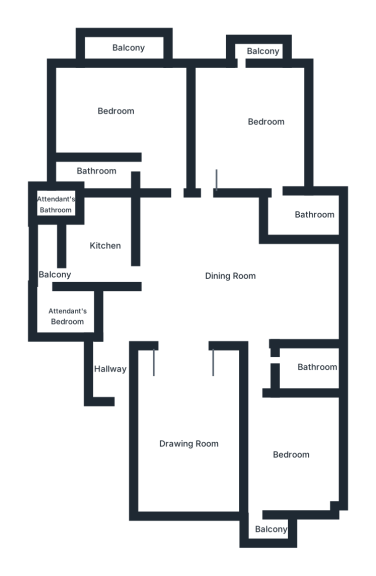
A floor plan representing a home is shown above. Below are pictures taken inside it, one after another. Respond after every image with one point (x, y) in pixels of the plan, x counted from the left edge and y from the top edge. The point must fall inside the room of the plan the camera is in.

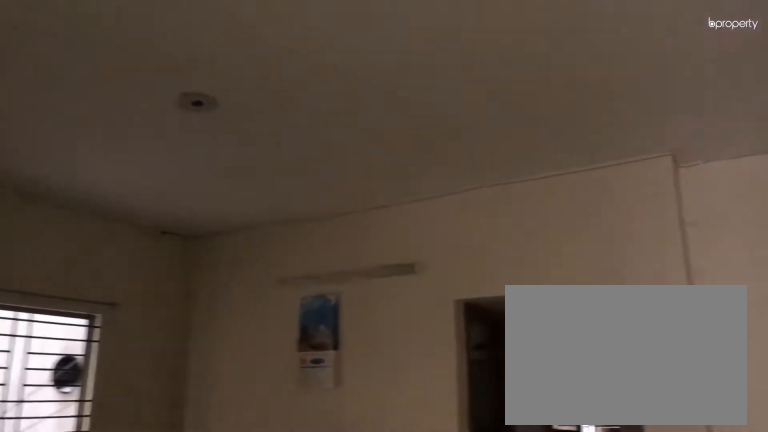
(206, 314)
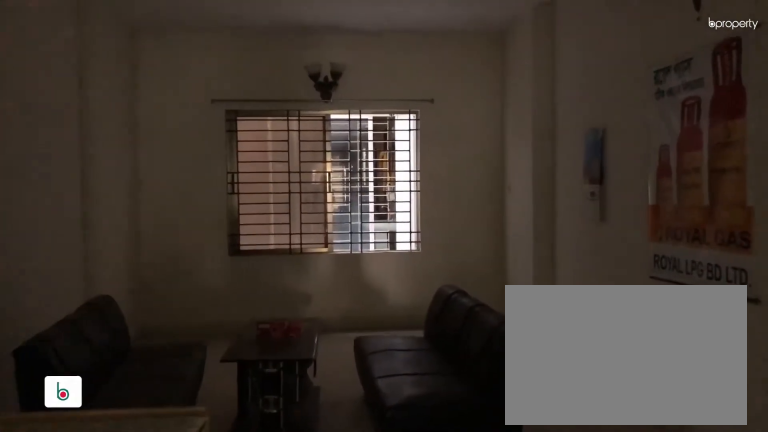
(190, 438)
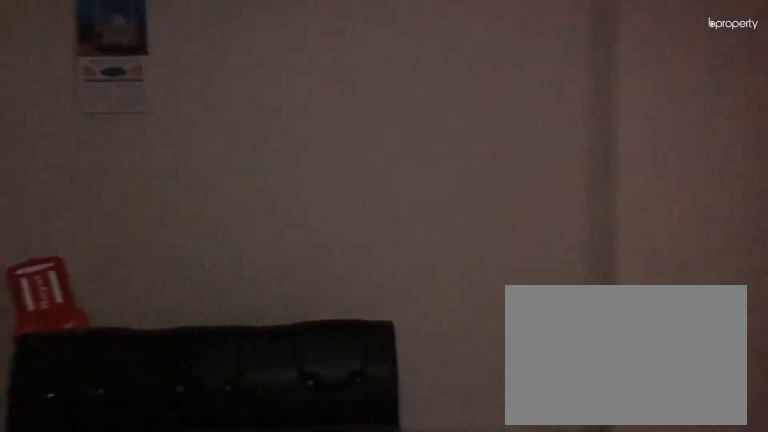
(190, 438)
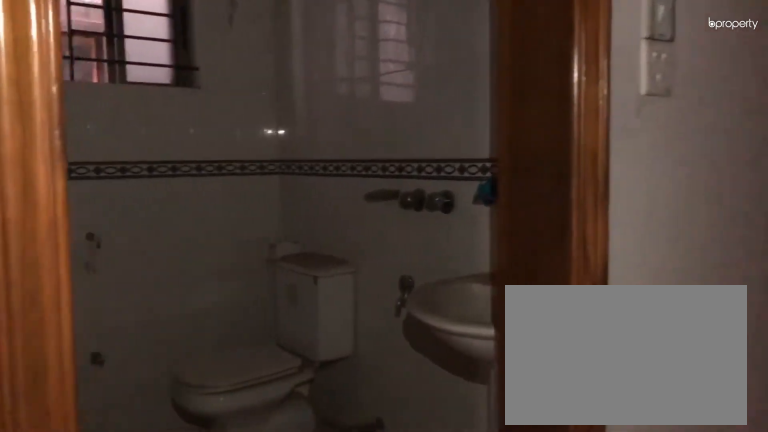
(264, 356)
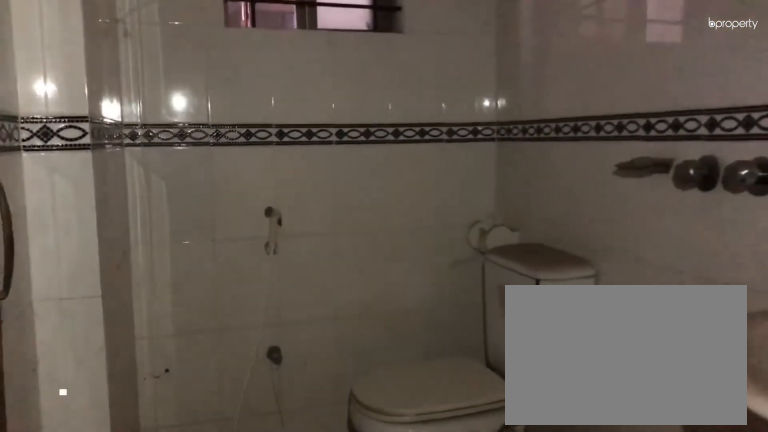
(302, 364)
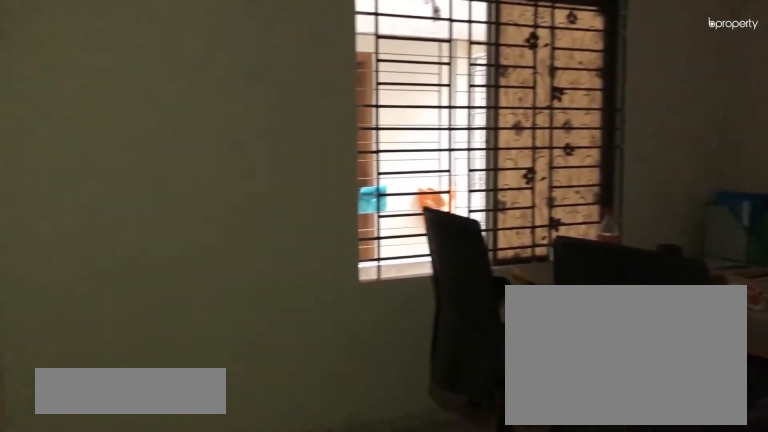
(287, 453)
